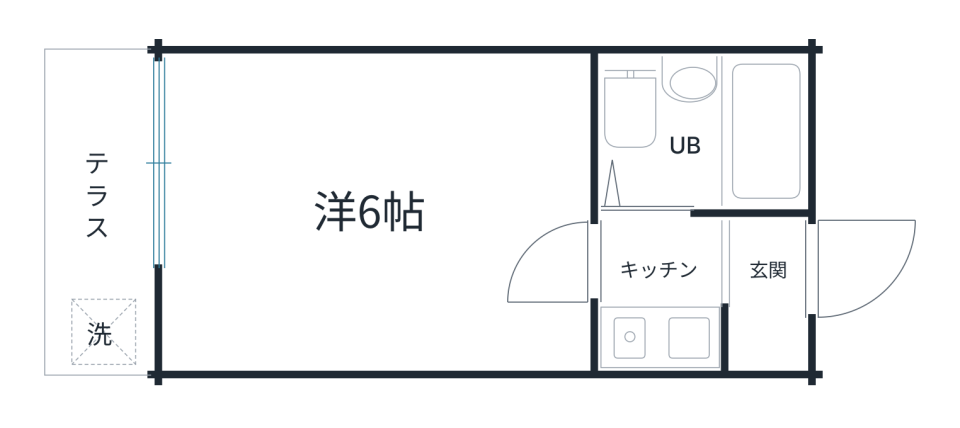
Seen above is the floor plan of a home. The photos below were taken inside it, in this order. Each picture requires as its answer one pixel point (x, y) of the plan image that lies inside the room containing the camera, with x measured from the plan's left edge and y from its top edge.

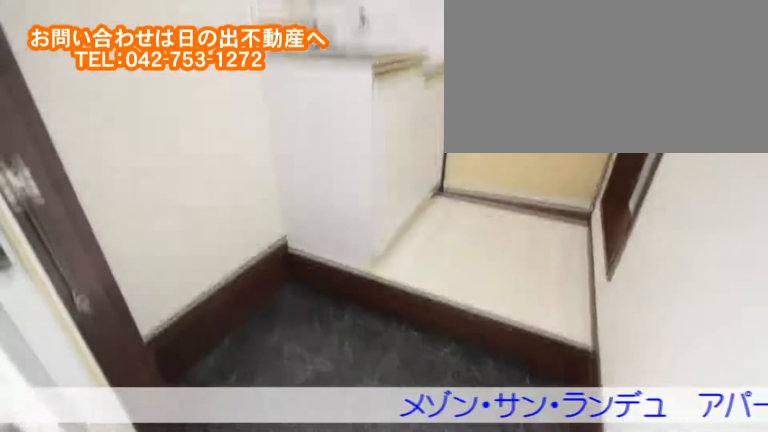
(735, 266)
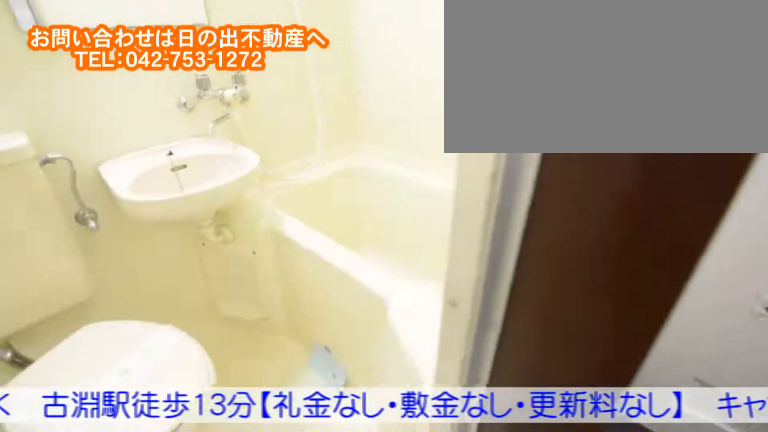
(747, 137)
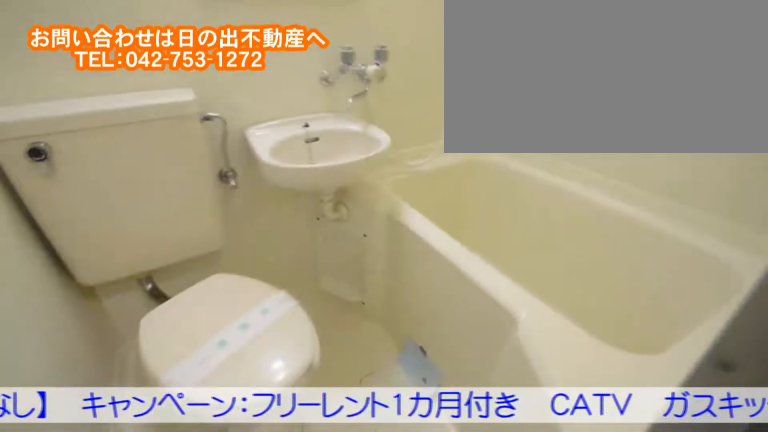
(748, 137)
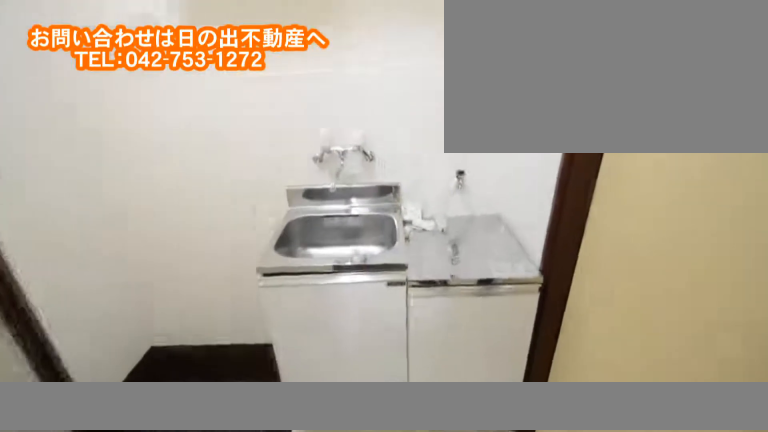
(661, 253)
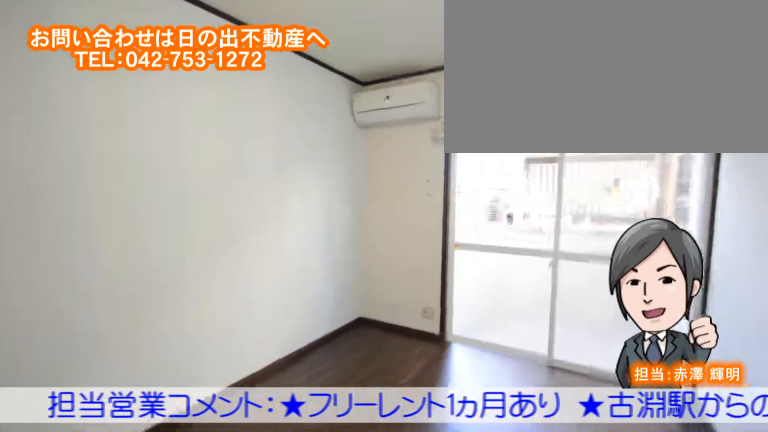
(260, 202)
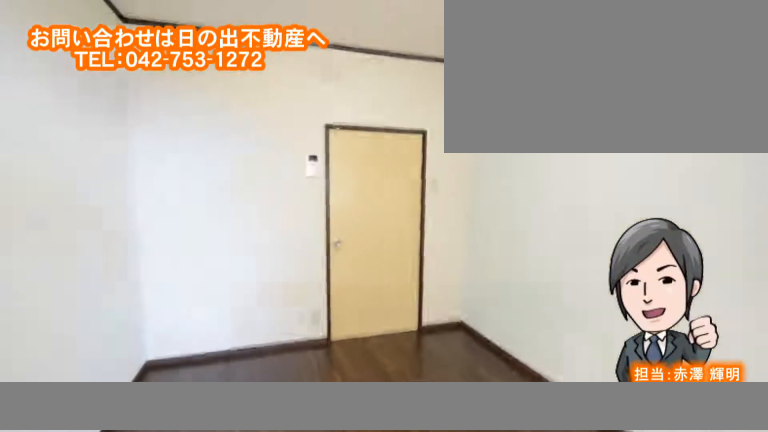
(261, 203)
